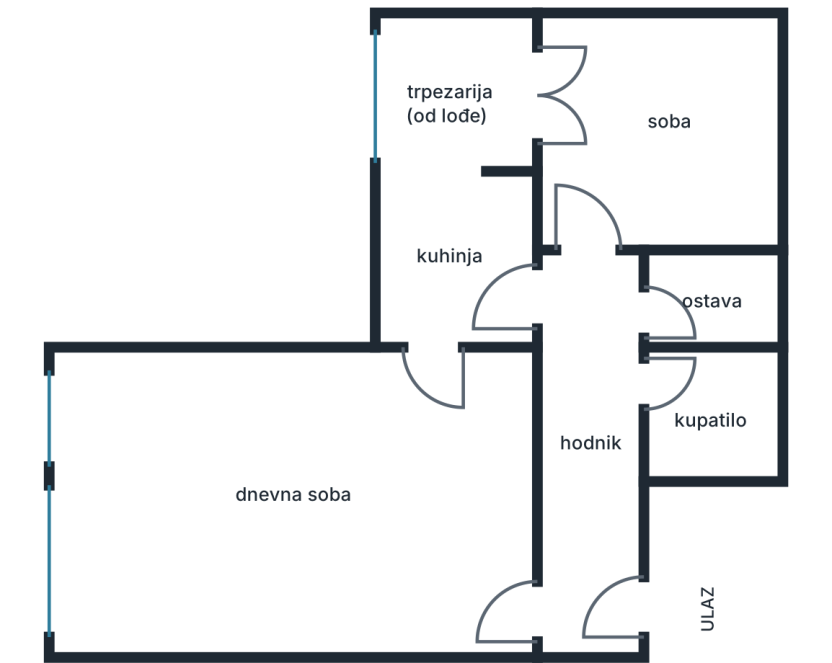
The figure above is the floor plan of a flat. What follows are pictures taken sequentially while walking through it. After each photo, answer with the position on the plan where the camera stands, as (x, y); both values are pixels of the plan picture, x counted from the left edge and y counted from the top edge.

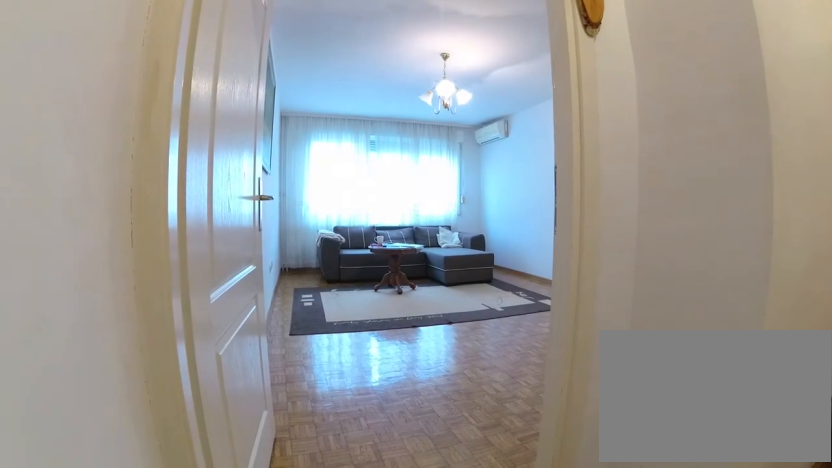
(634, 607)
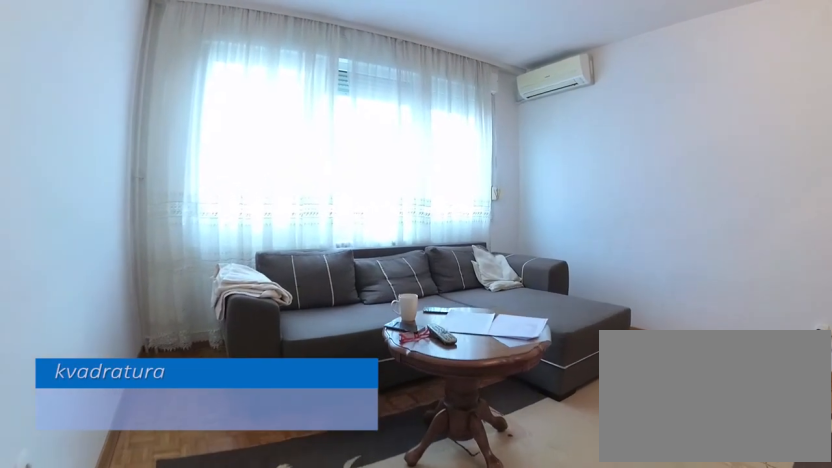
(271, 608)
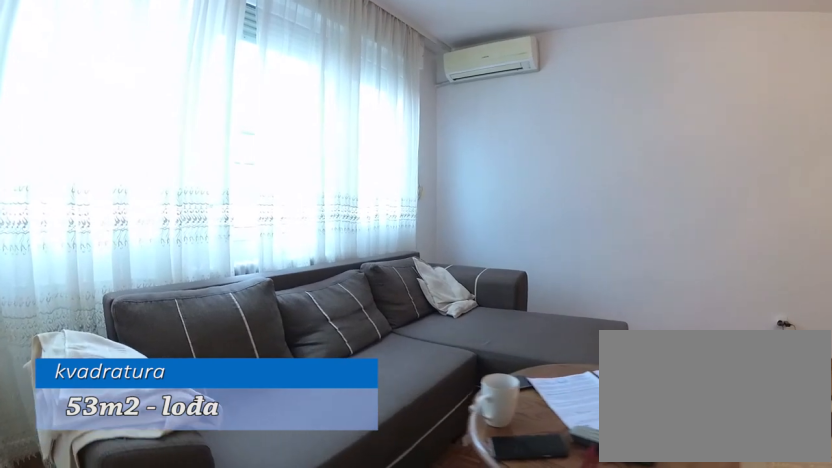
(165, 610)
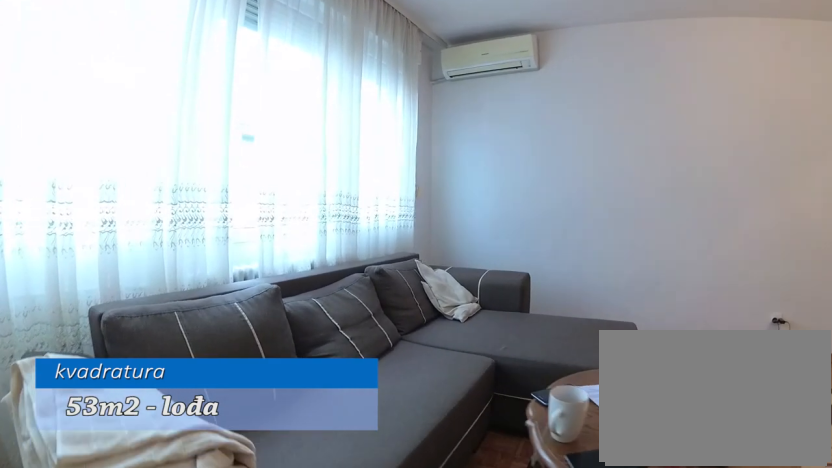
(157, 602)
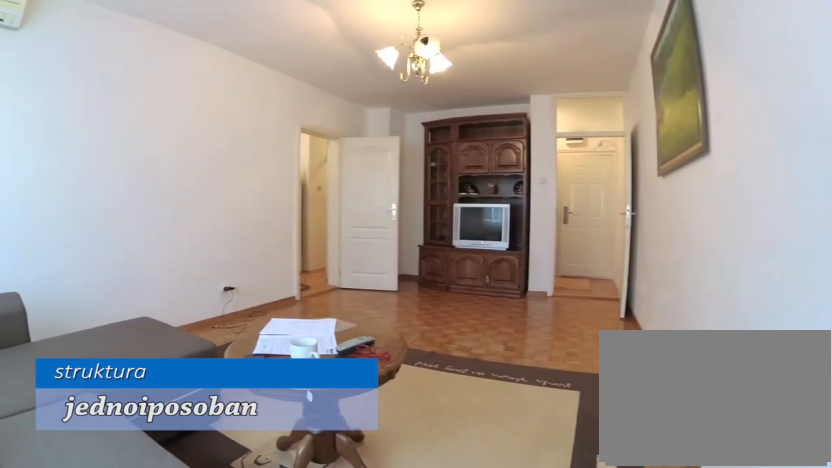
(82, 616)
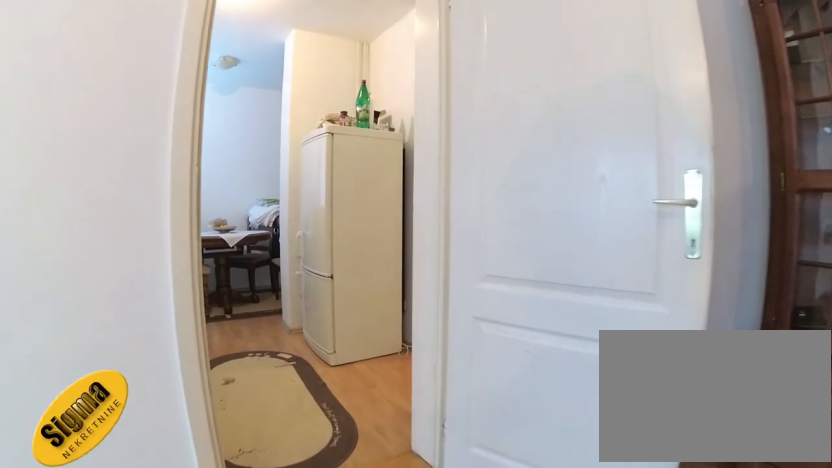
(409, 465)
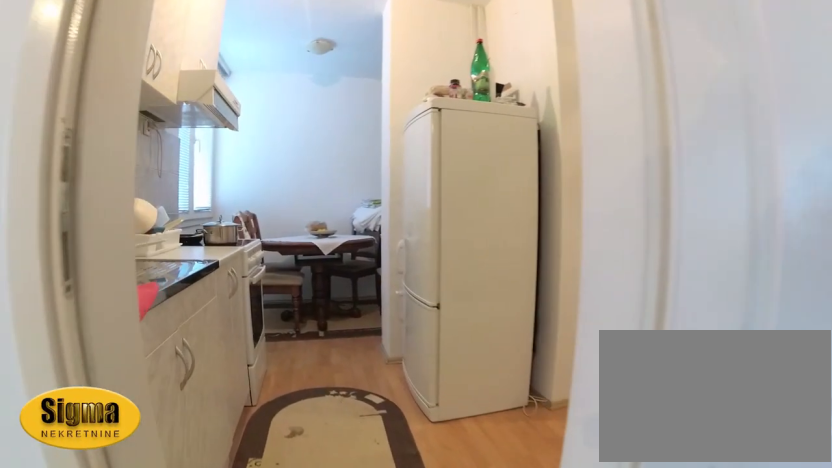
(429, 423)
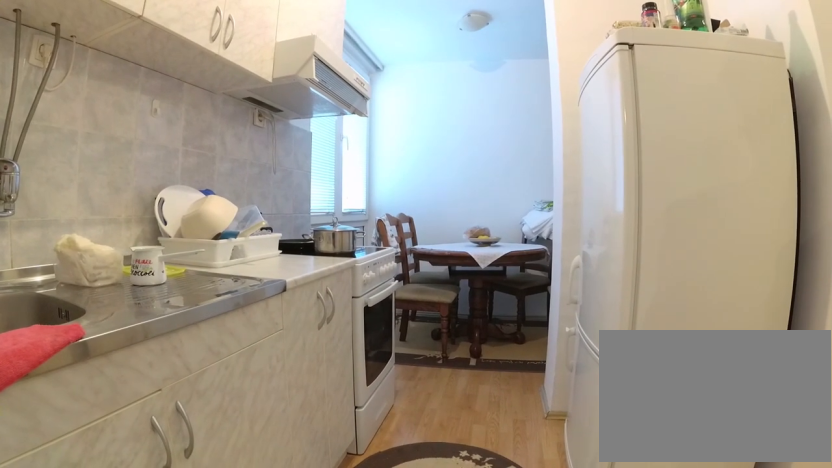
(443, 383)
